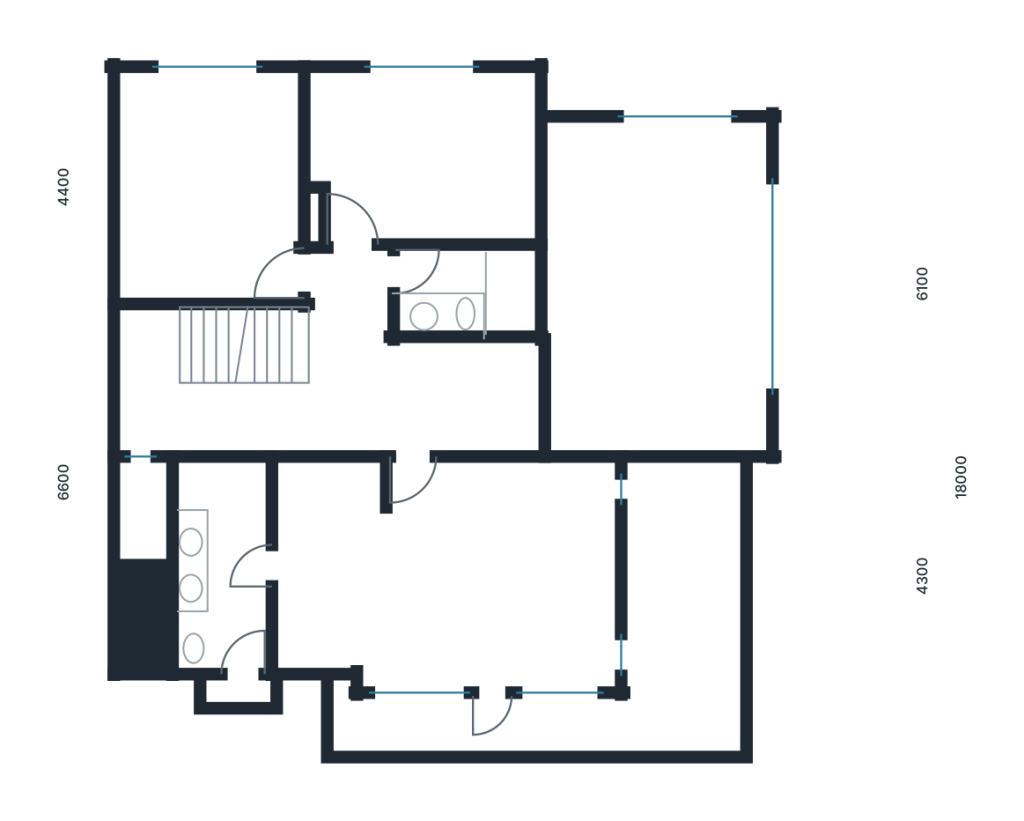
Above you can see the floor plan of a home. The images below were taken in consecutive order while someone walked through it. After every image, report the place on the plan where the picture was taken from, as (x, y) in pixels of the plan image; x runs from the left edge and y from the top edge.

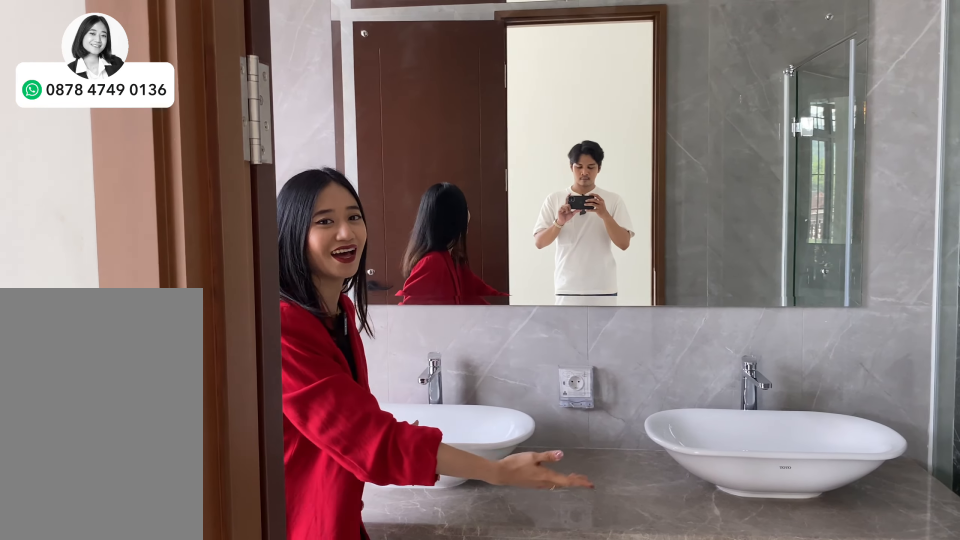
(236, 553)
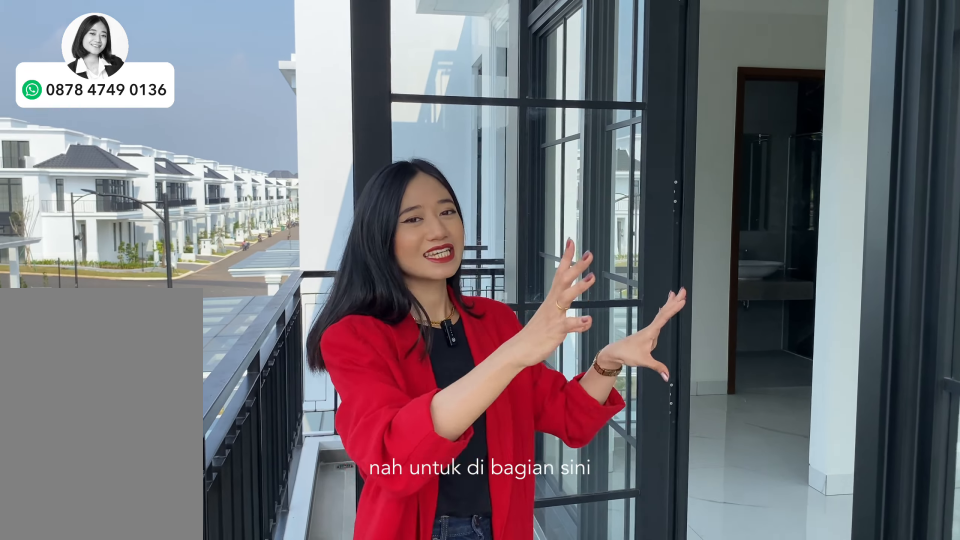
(536, 729)
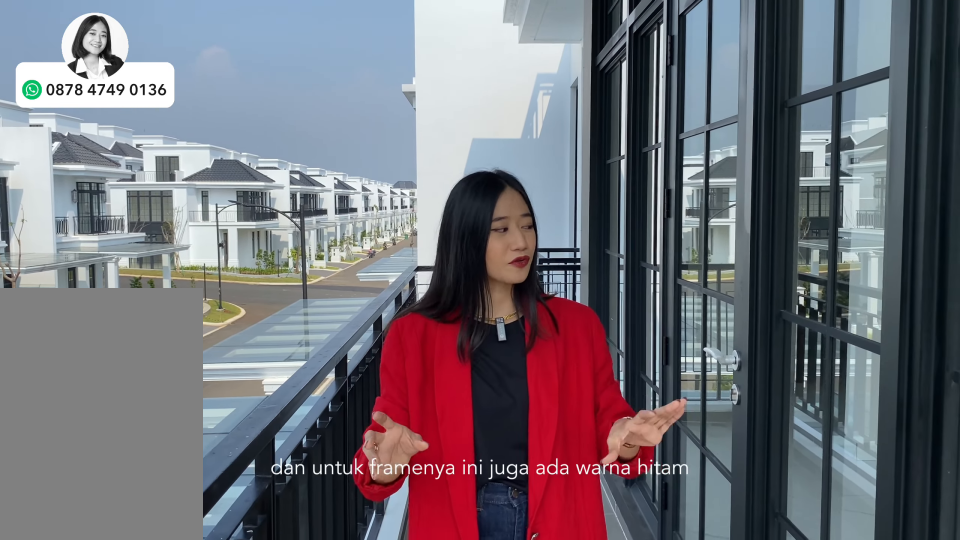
(536, 729)
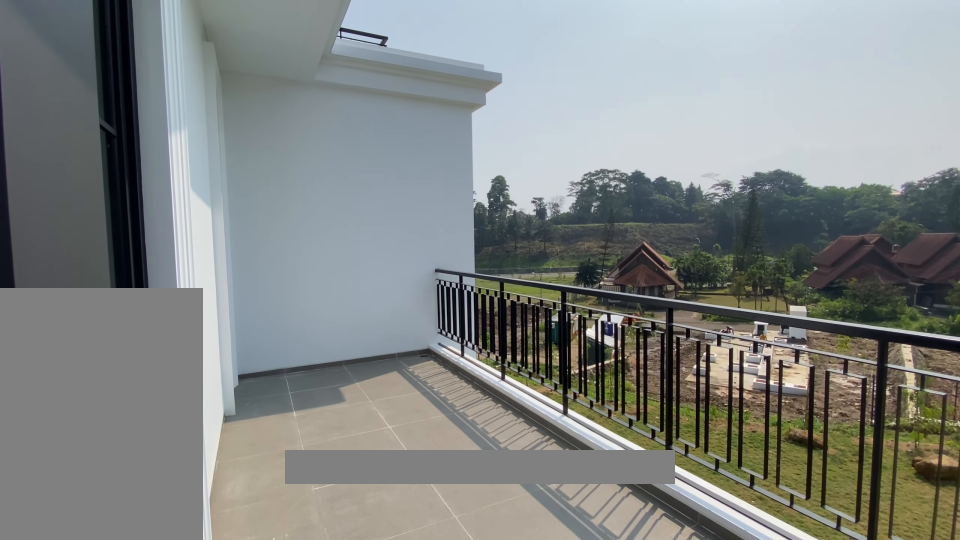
(697, 589)
